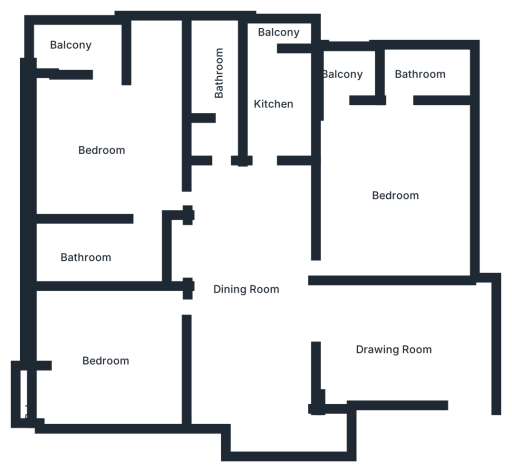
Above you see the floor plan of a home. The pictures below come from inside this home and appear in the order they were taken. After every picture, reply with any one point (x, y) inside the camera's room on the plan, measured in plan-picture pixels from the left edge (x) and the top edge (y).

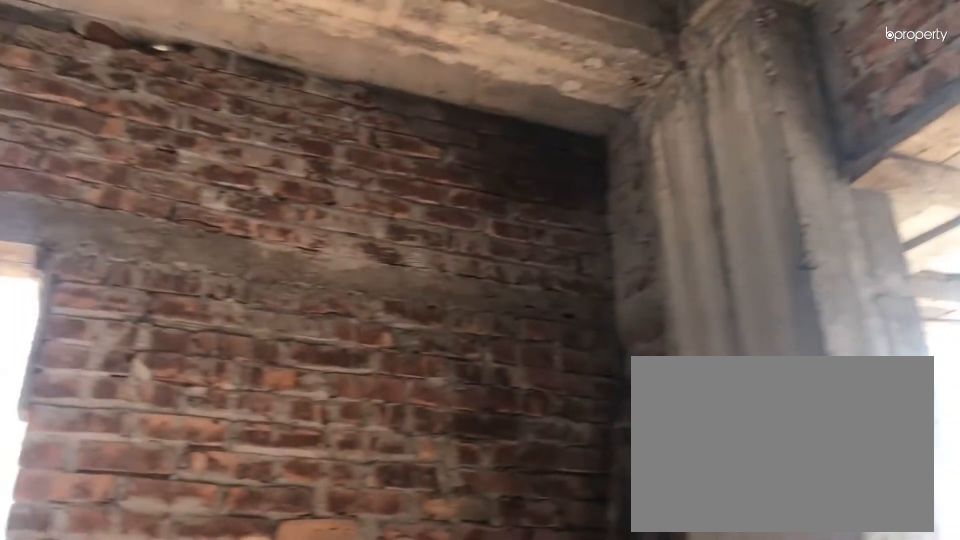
(105, 149)
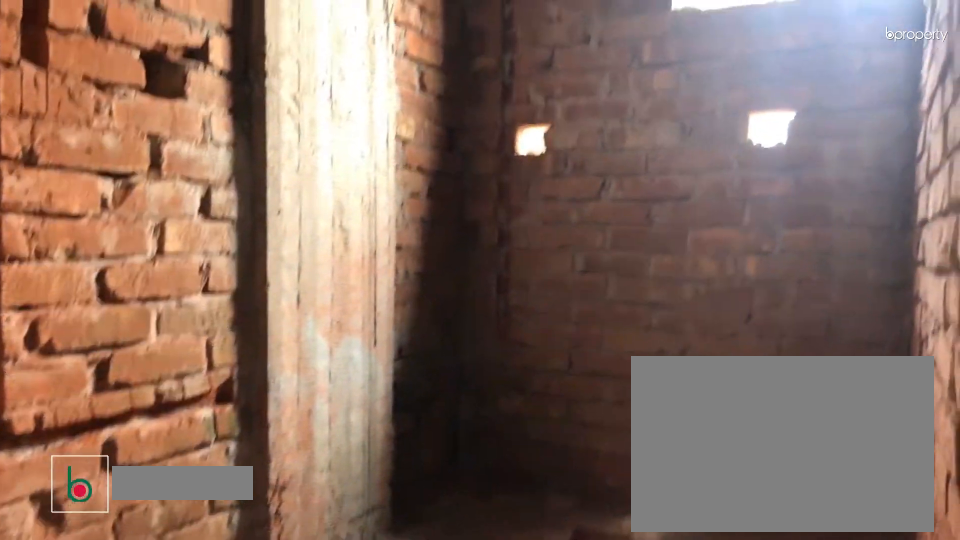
(90, 253)
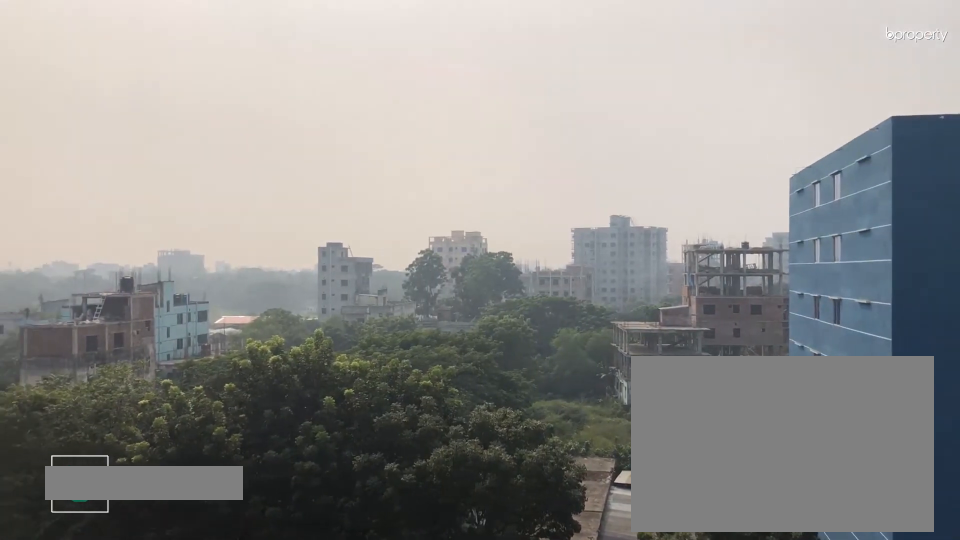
(68, 37)
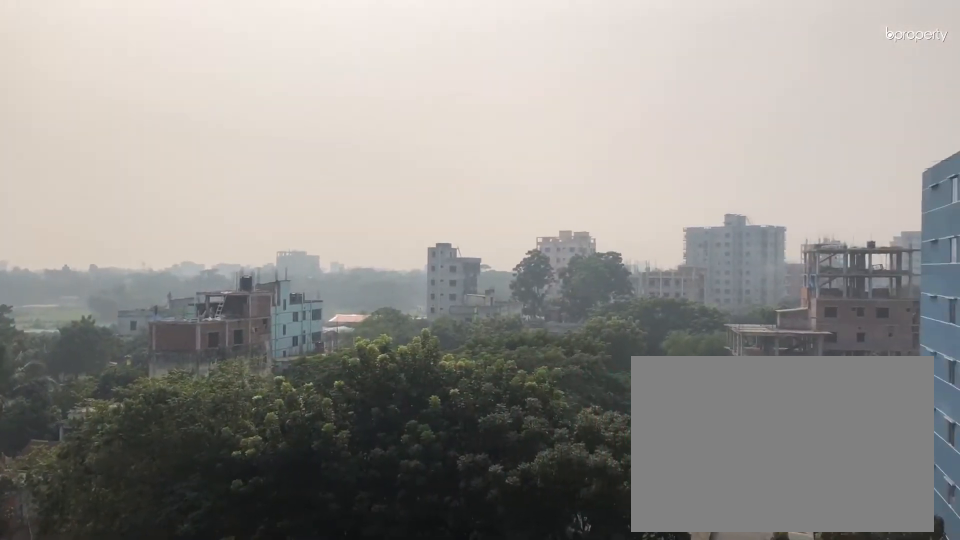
(68, 37)
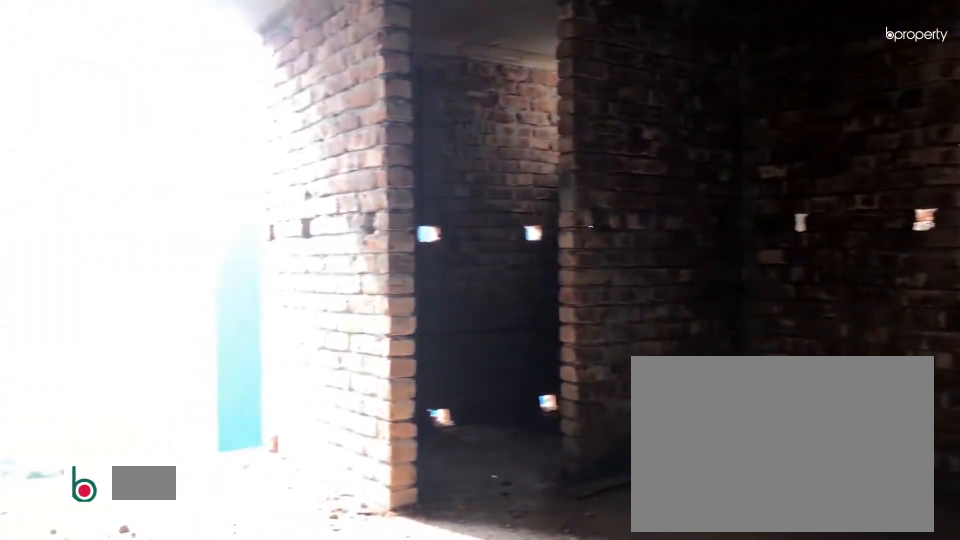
(389, 195)
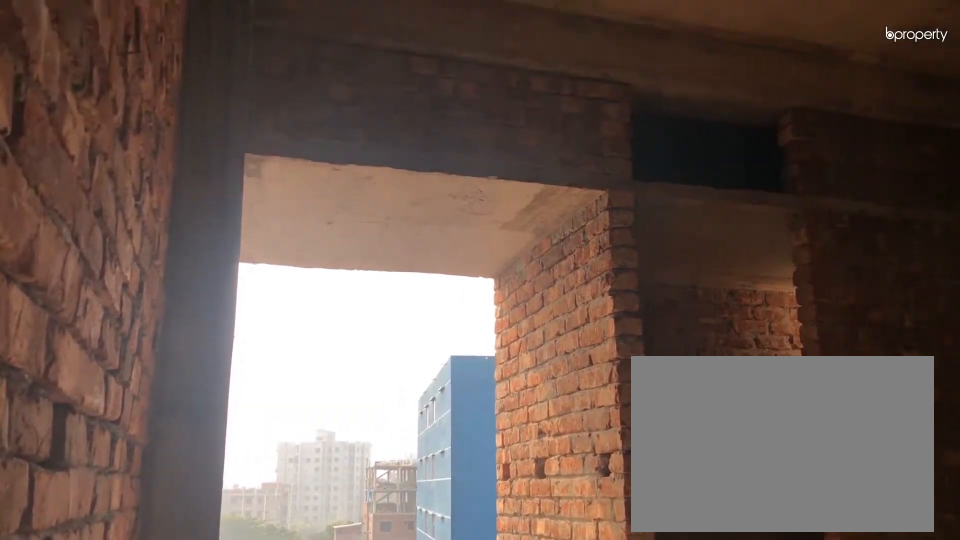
(389, 195)
